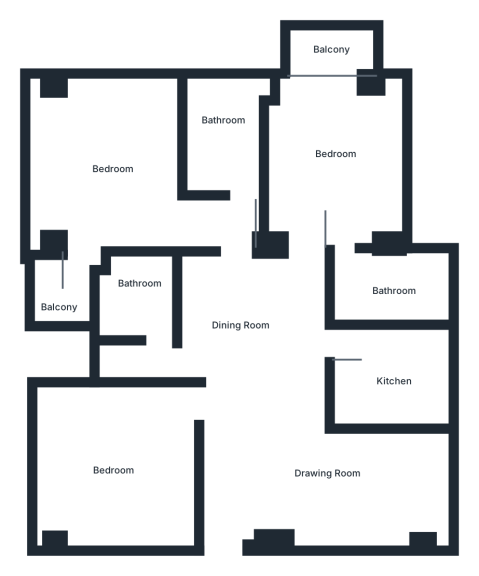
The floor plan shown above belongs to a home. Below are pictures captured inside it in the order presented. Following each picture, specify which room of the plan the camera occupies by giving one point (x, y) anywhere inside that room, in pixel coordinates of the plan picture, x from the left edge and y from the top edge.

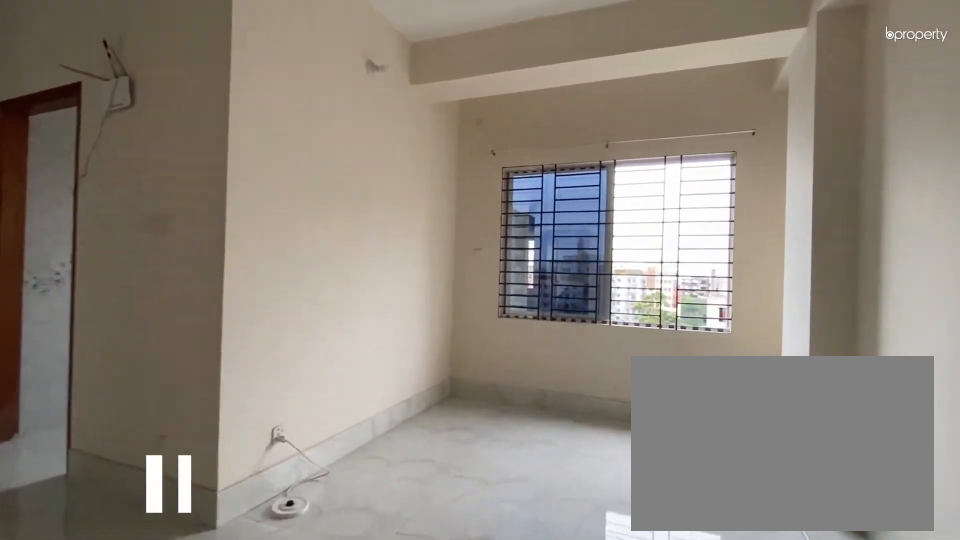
(345, 489)
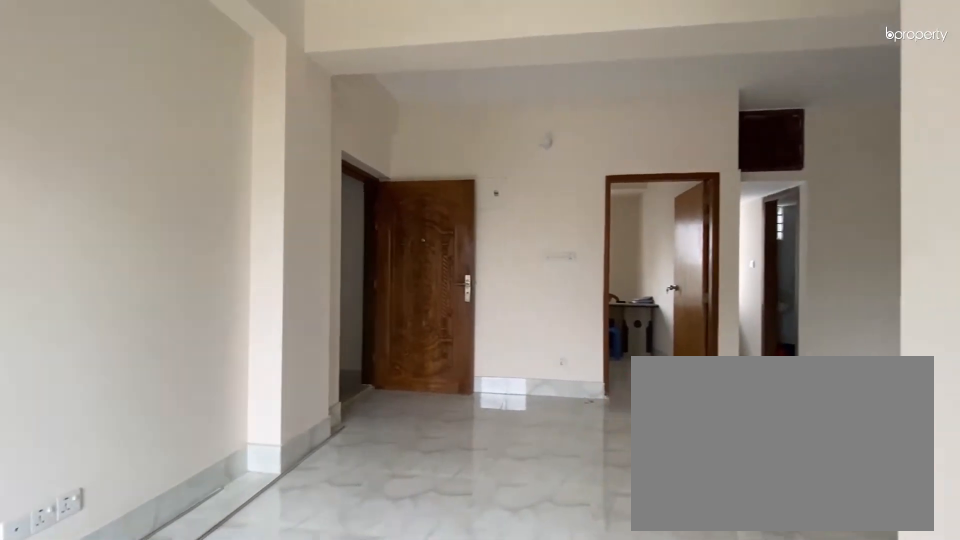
(345, 489)
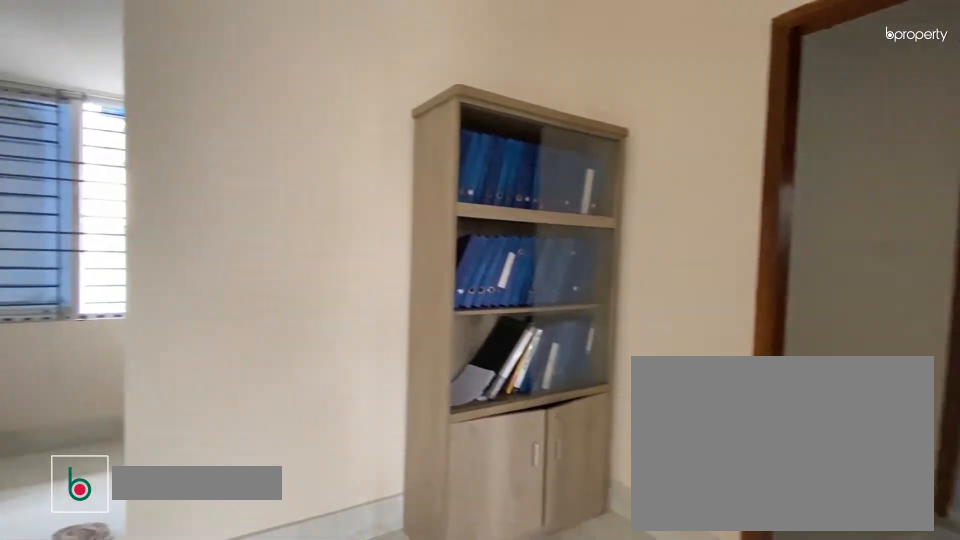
(259, 329)
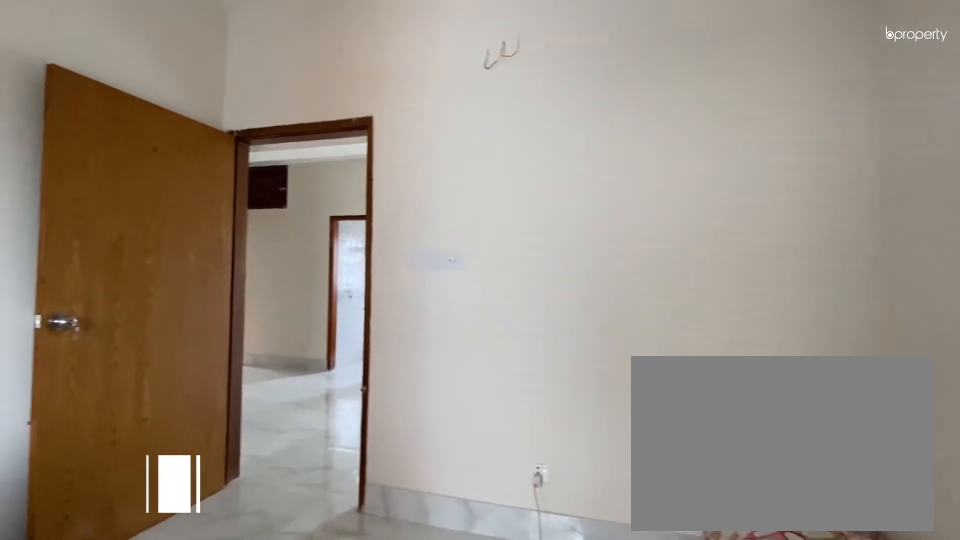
(119, 465)
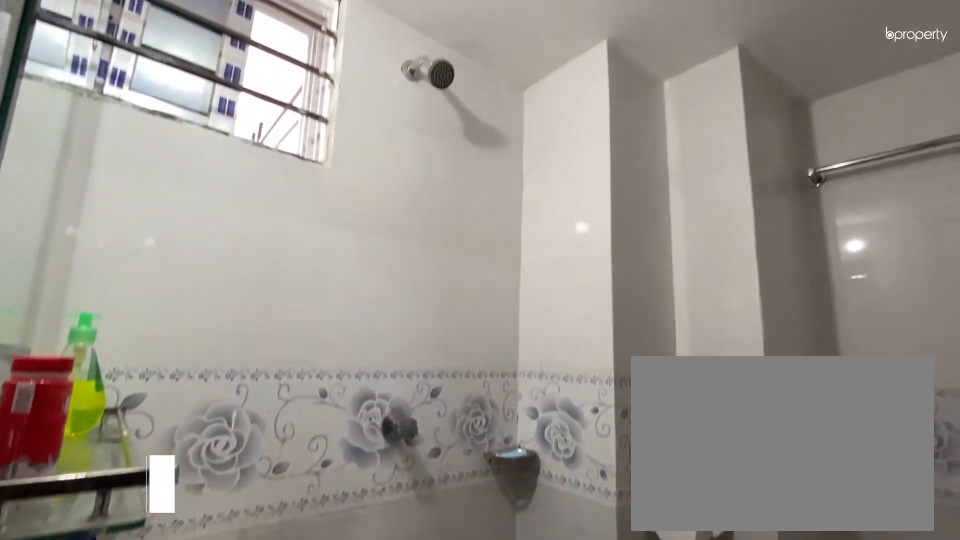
(140, 292)
